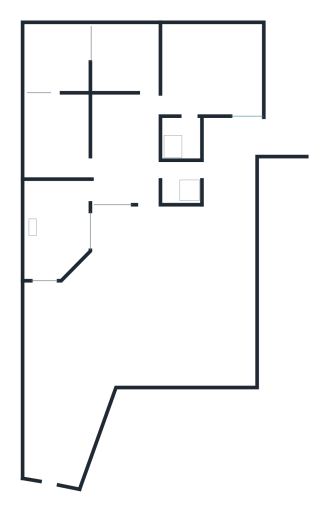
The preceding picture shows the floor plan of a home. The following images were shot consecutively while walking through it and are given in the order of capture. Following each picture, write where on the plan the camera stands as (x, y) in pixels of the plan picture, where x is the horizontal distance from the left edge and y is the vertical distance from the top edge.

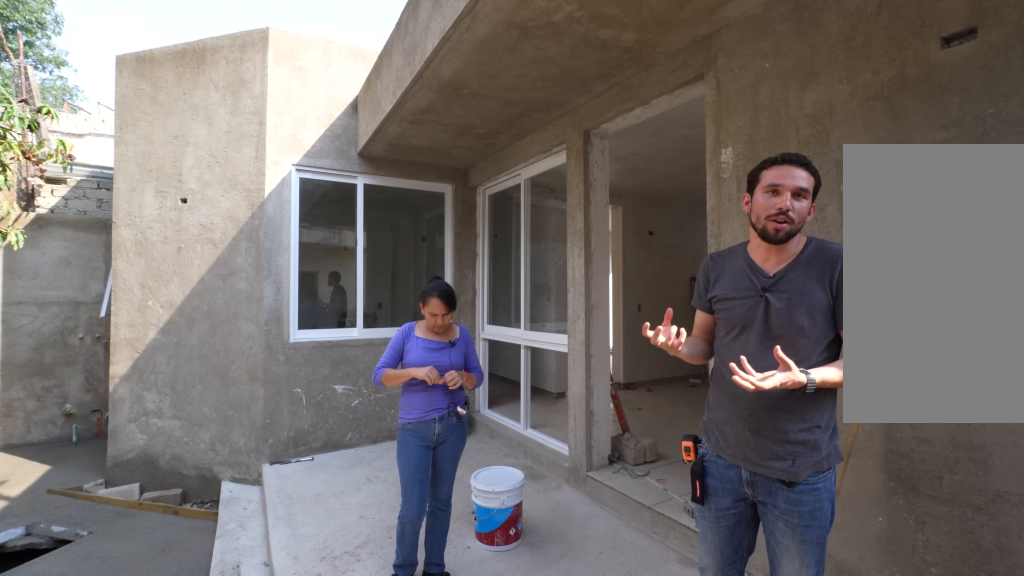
(219, 240)
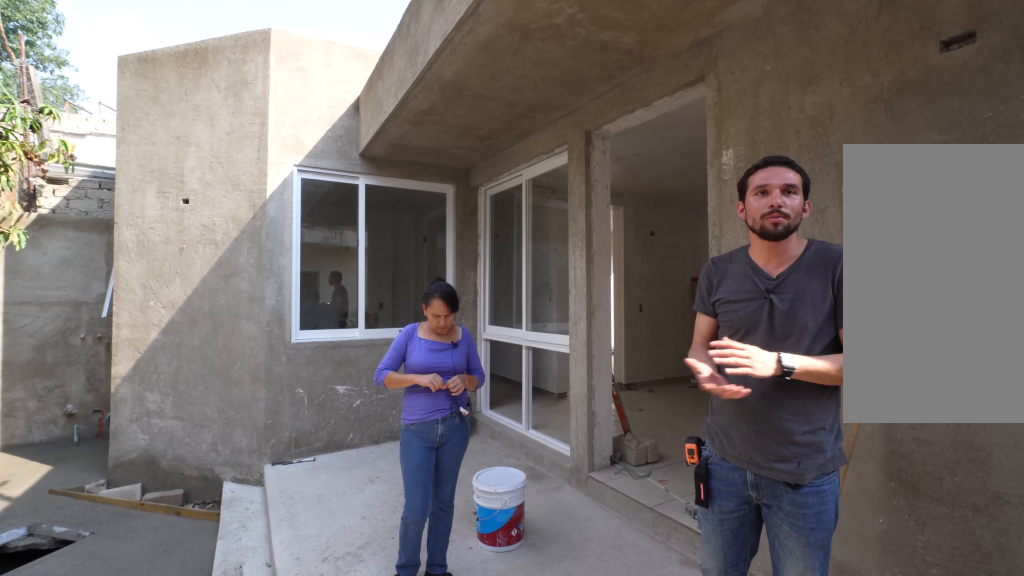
(217, 240)
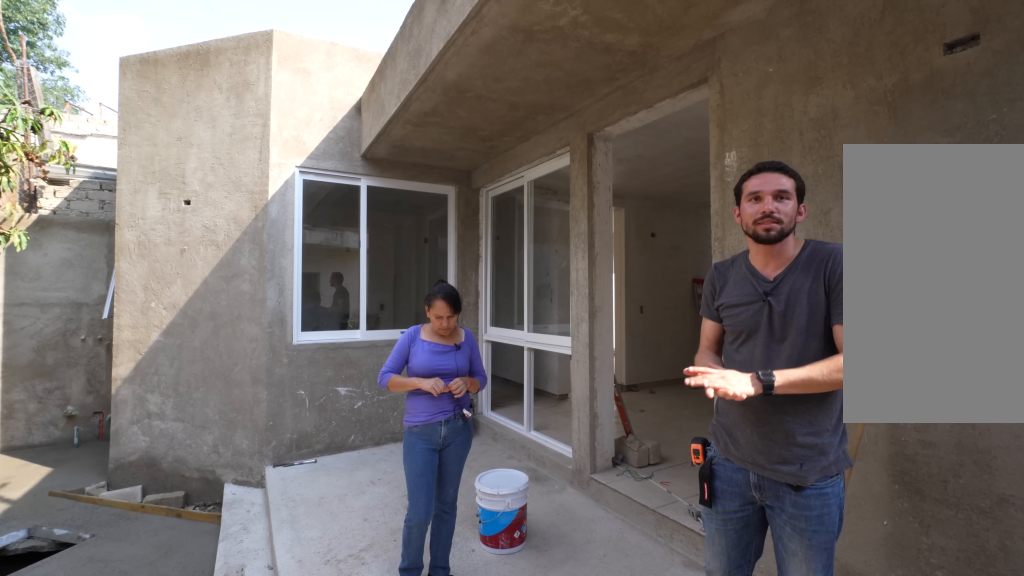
(212, 243)
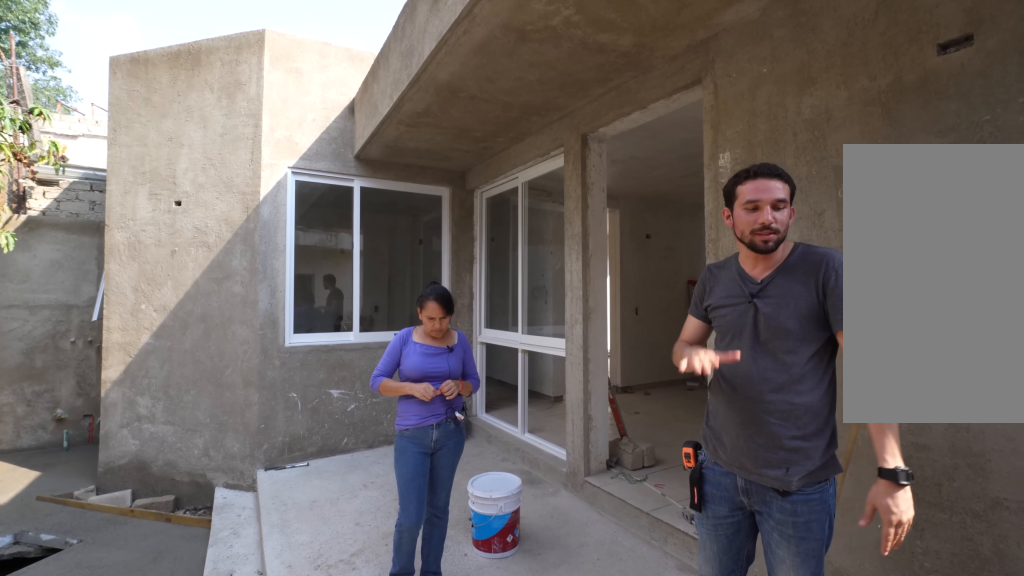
(204, 248)
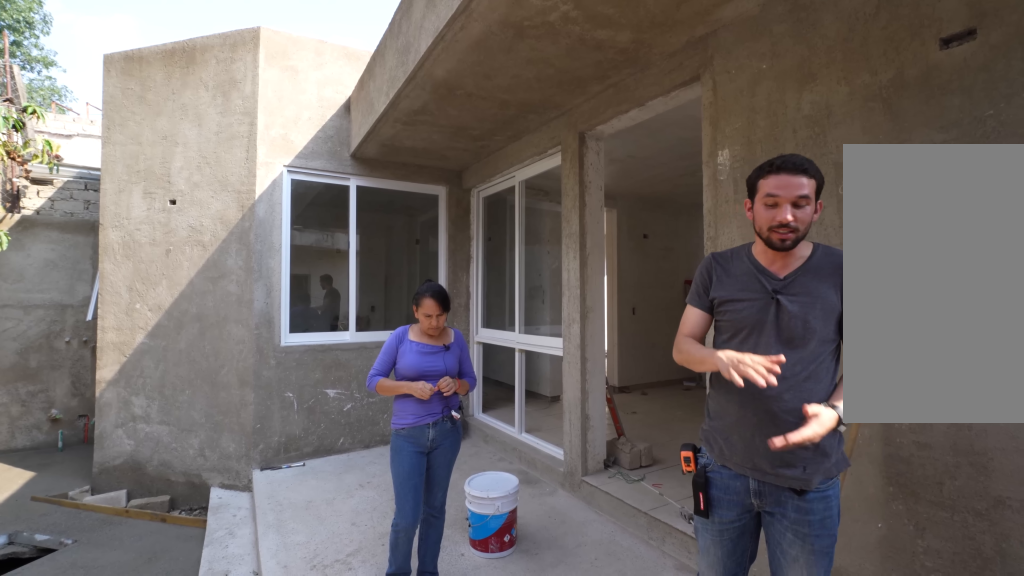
(197, 248)
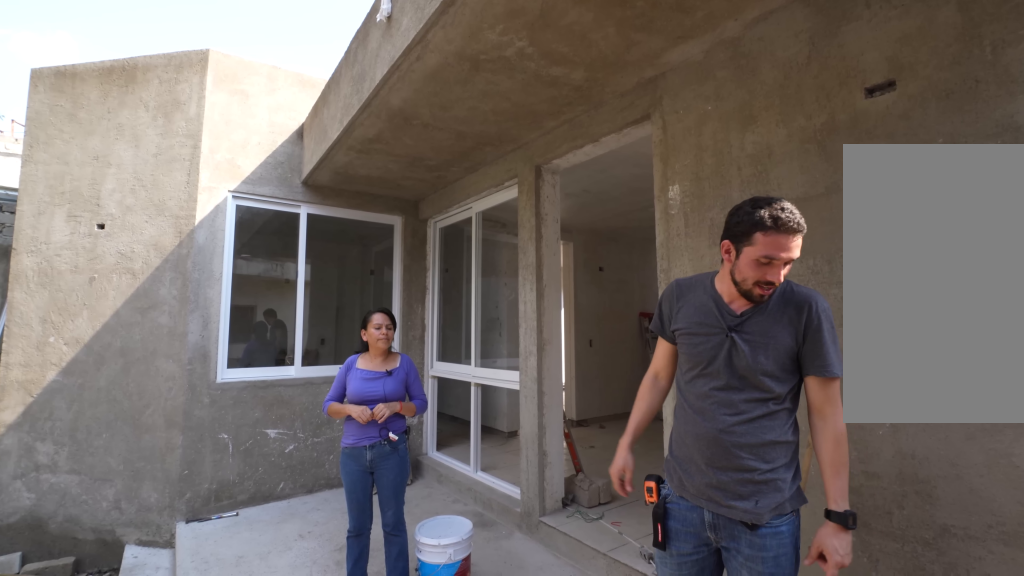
(195, 249)
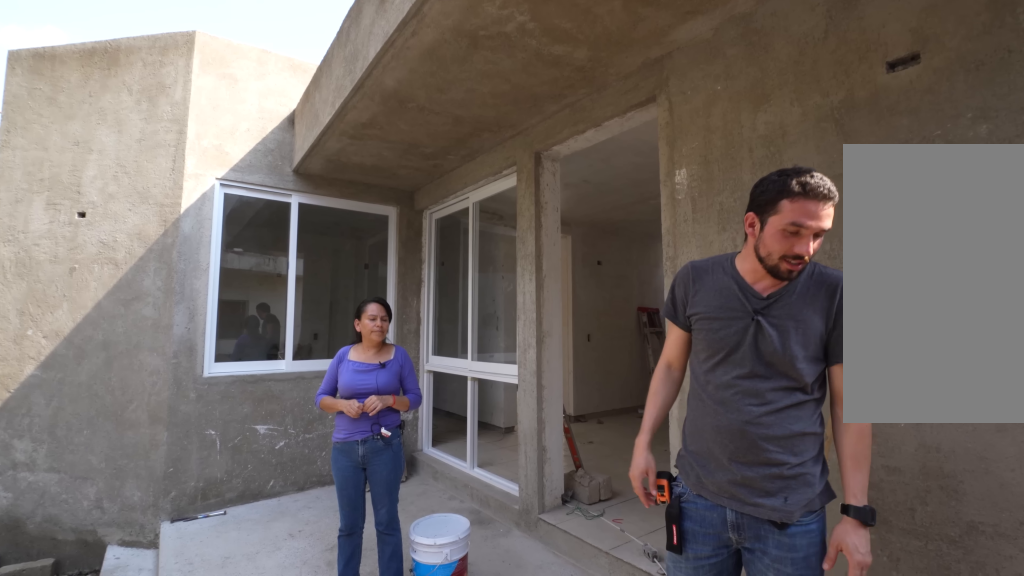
(206, 250)
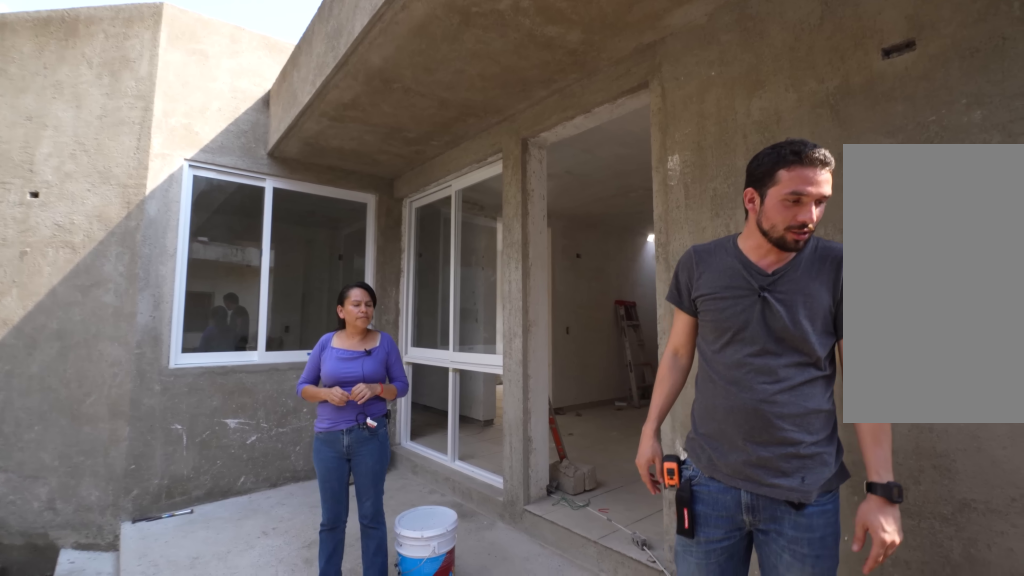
(206, 250)
